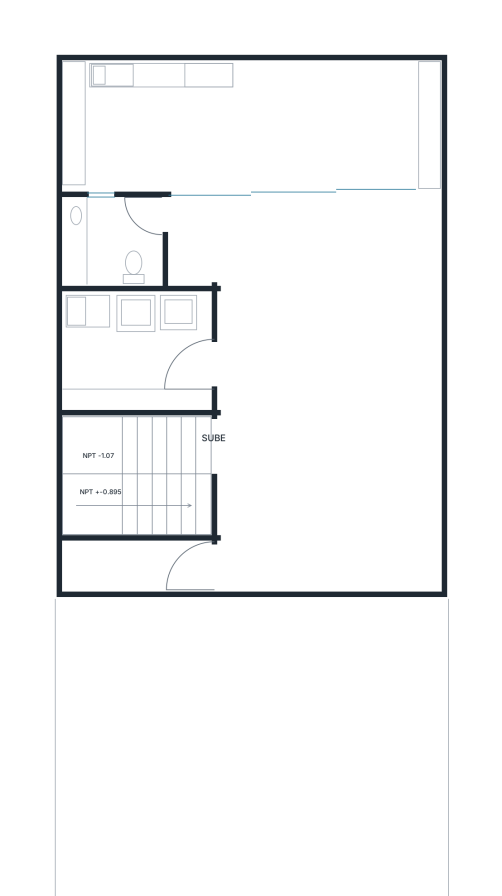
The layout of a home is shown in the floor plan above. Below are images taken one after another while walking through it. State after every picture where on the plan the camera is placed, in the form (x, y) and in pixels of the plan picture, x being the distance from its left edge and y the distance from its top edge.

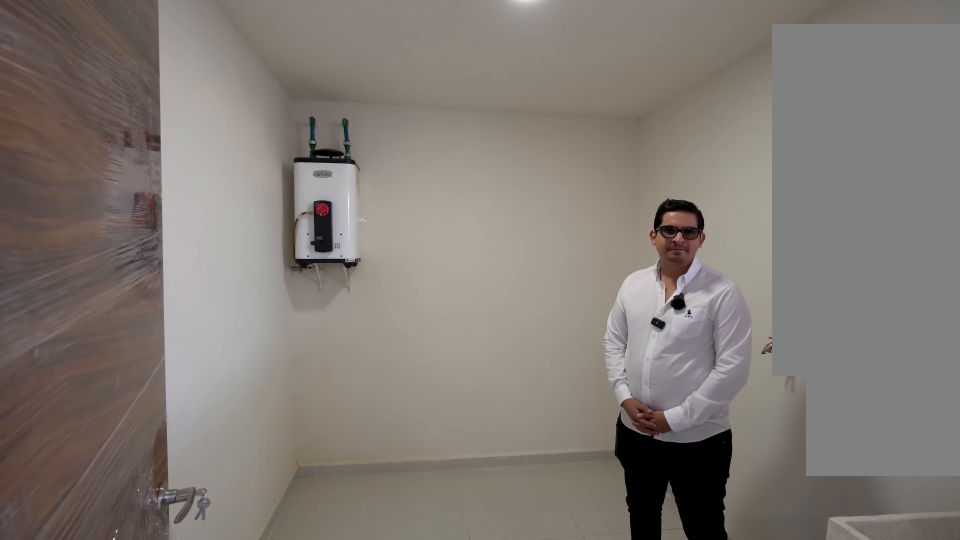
(99, 368)
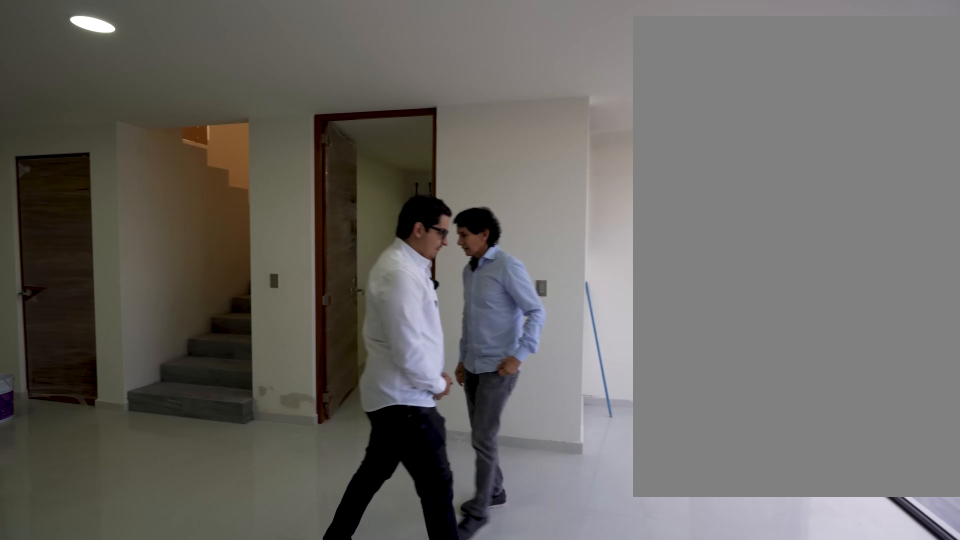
(314, 257)
